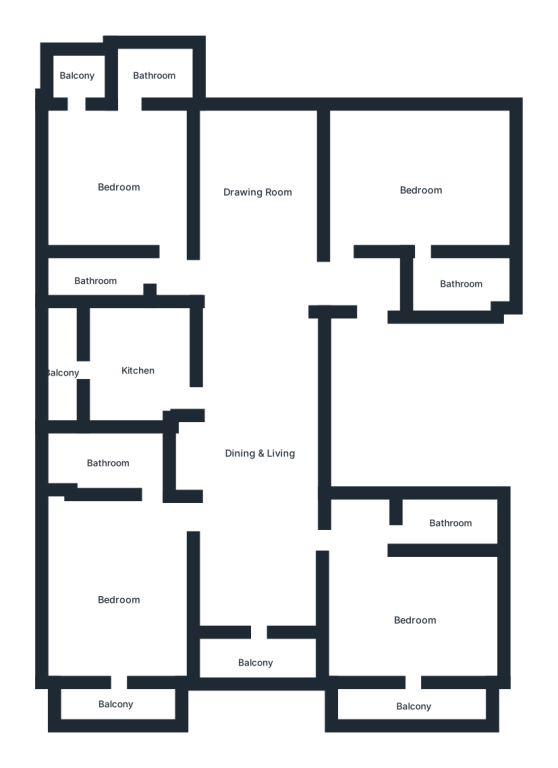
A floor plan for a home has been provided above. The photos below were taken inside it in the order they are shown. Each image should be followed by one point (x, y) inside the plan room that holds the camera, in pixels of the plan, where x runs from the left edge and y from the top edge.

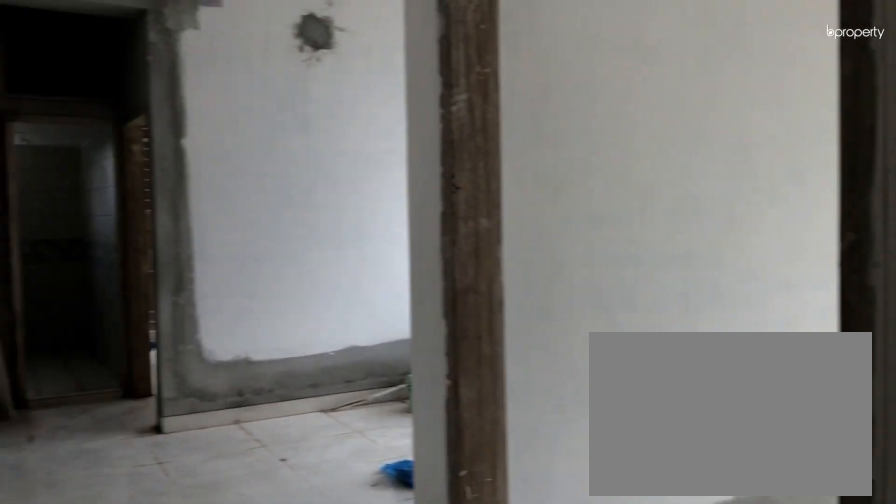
(293, 286)
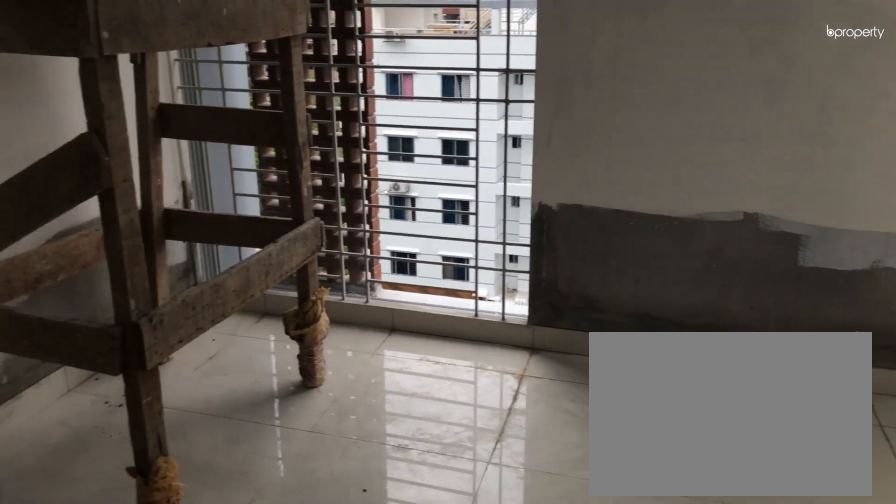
(120, 185)
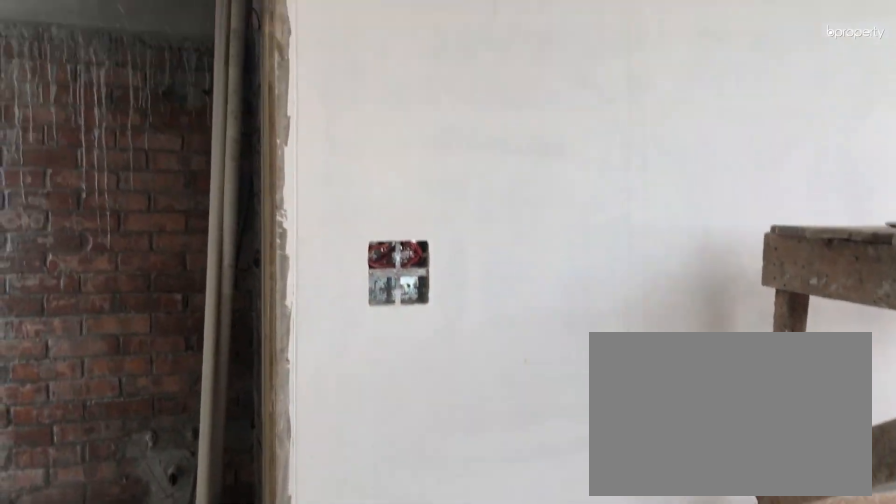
(120, 185)
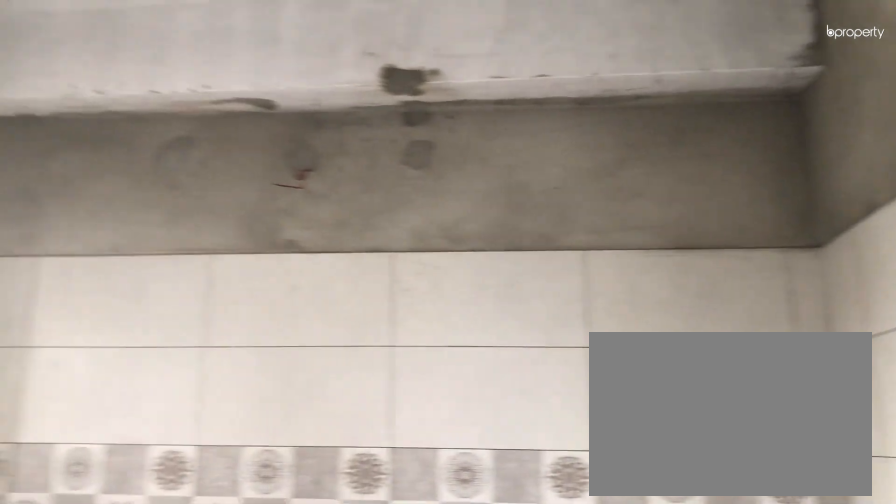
(137, 371)
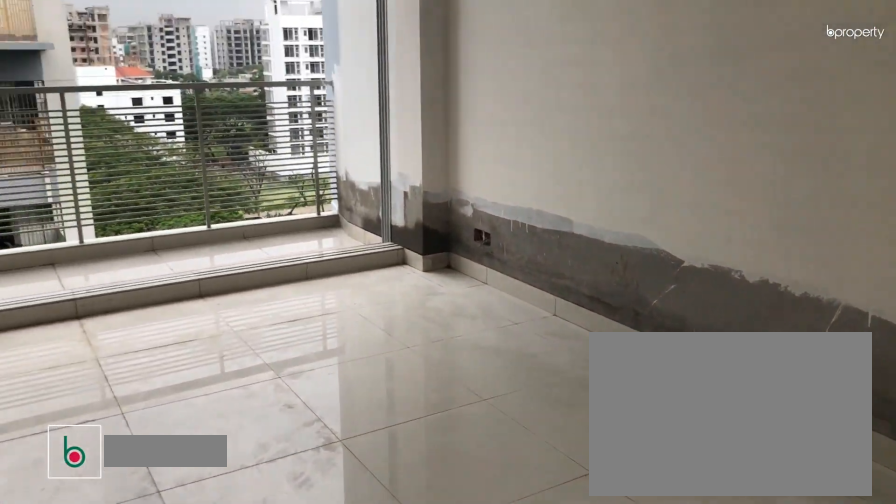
(118, 600)
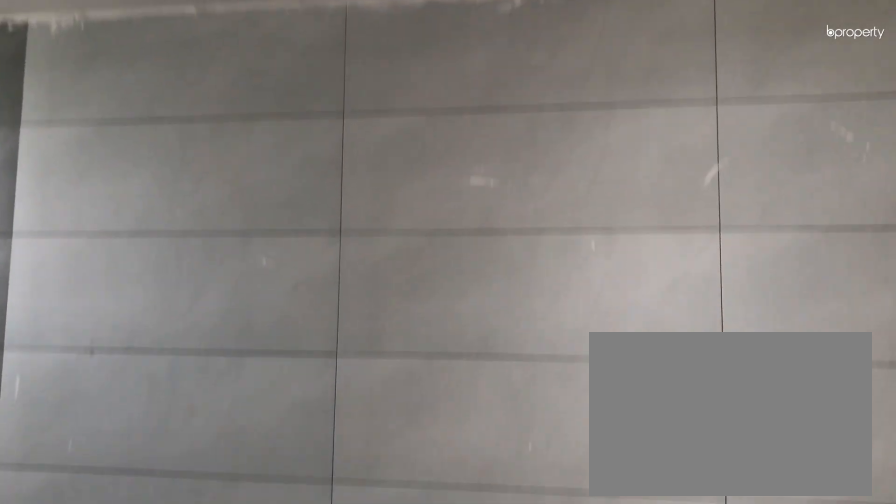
(109, 463)
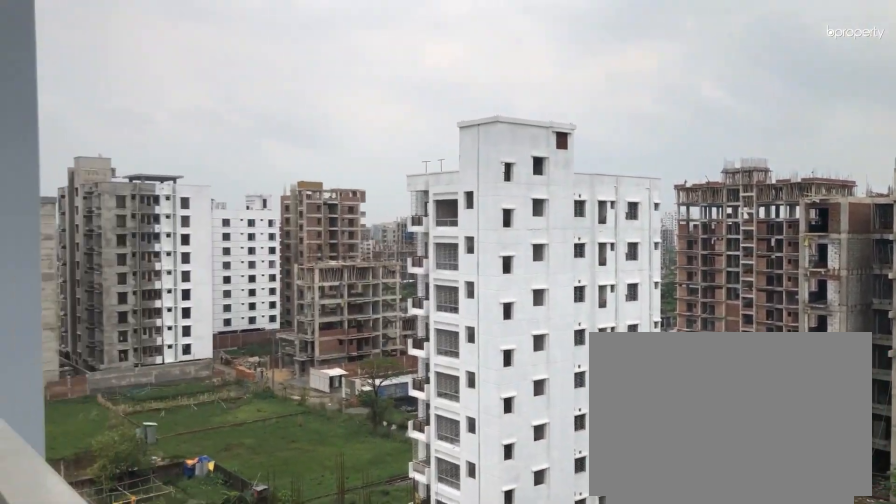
(414, 704)
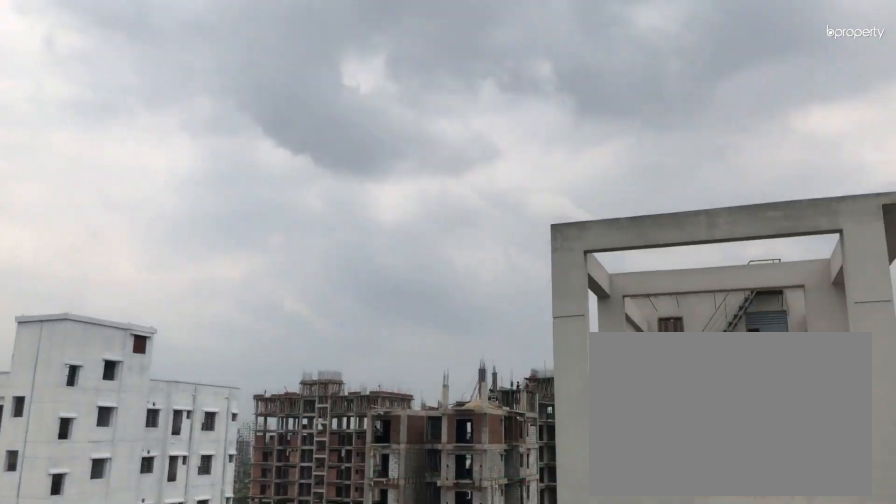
(414, 704)
